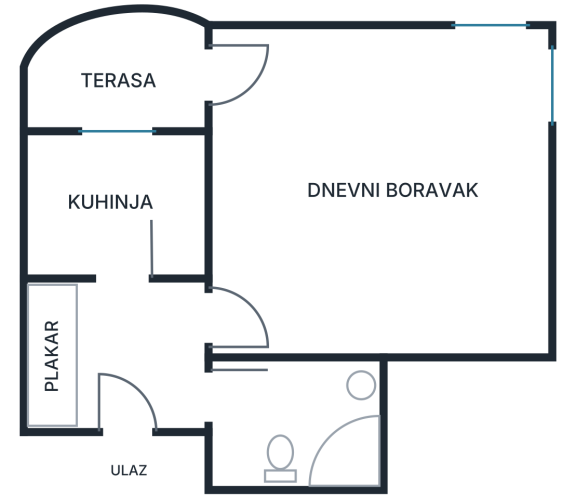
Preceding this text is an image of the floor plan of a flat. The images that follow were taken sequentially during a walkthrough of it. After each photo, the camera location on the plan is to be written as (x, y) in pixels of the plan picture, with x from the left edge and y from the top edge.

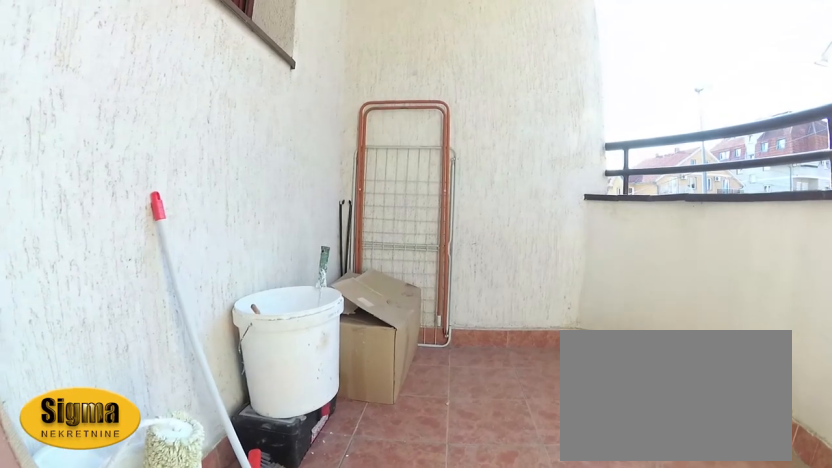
(199, 84)
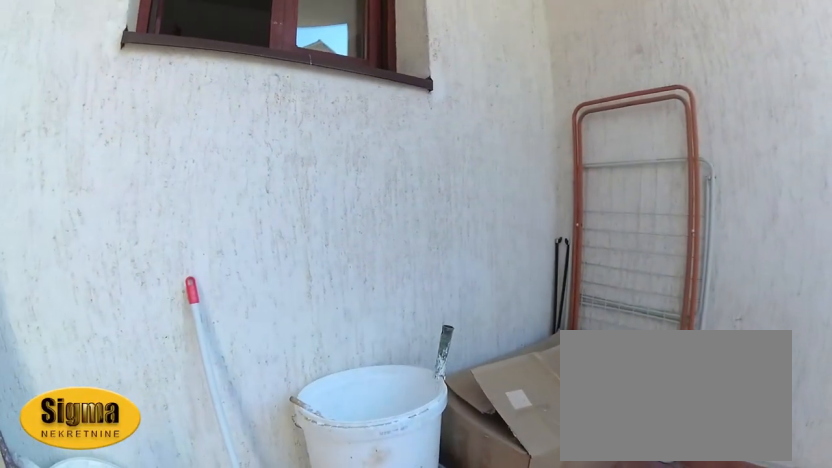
(163, 73)
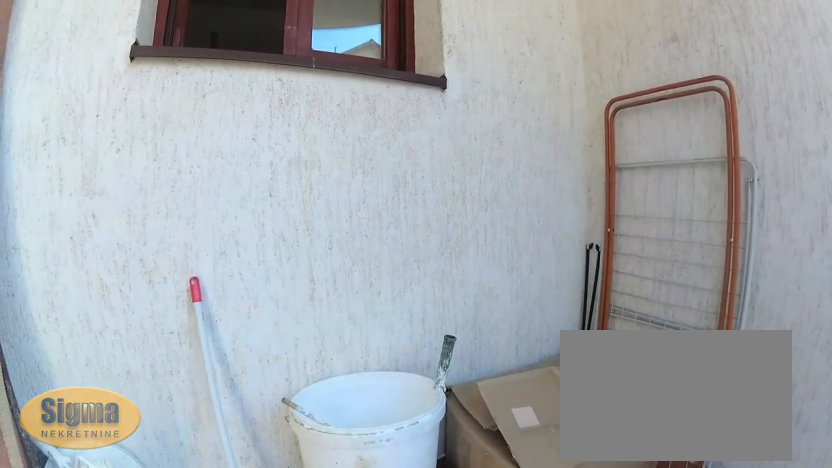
(157, 67)
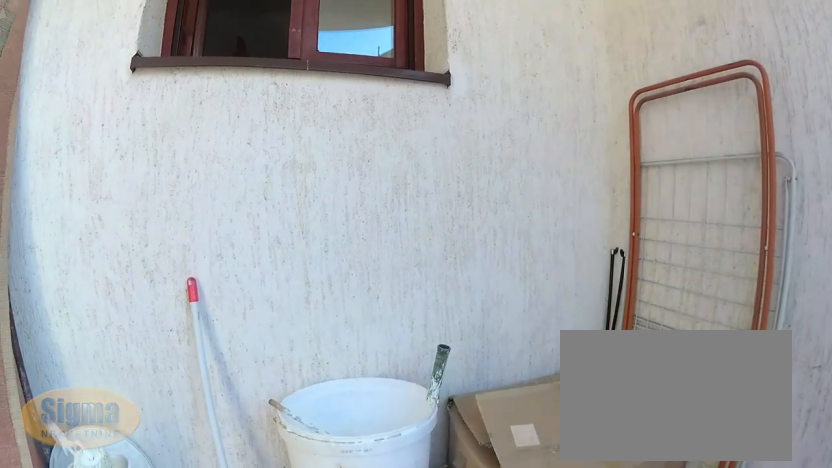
(149, 65)
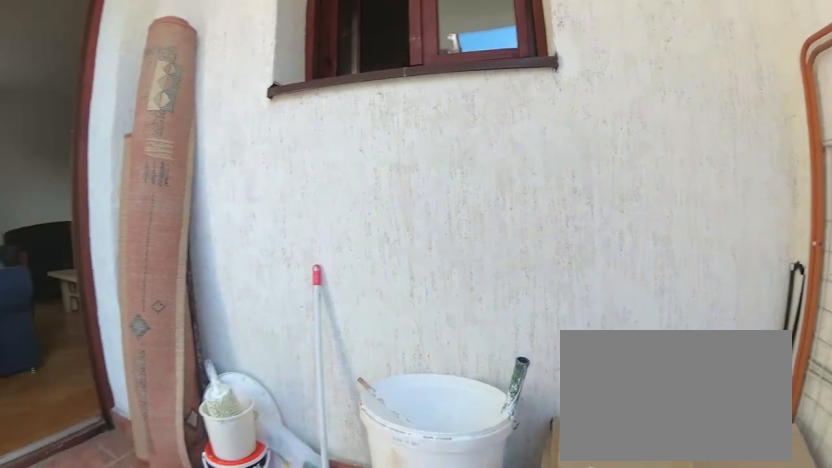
(126, 77)
